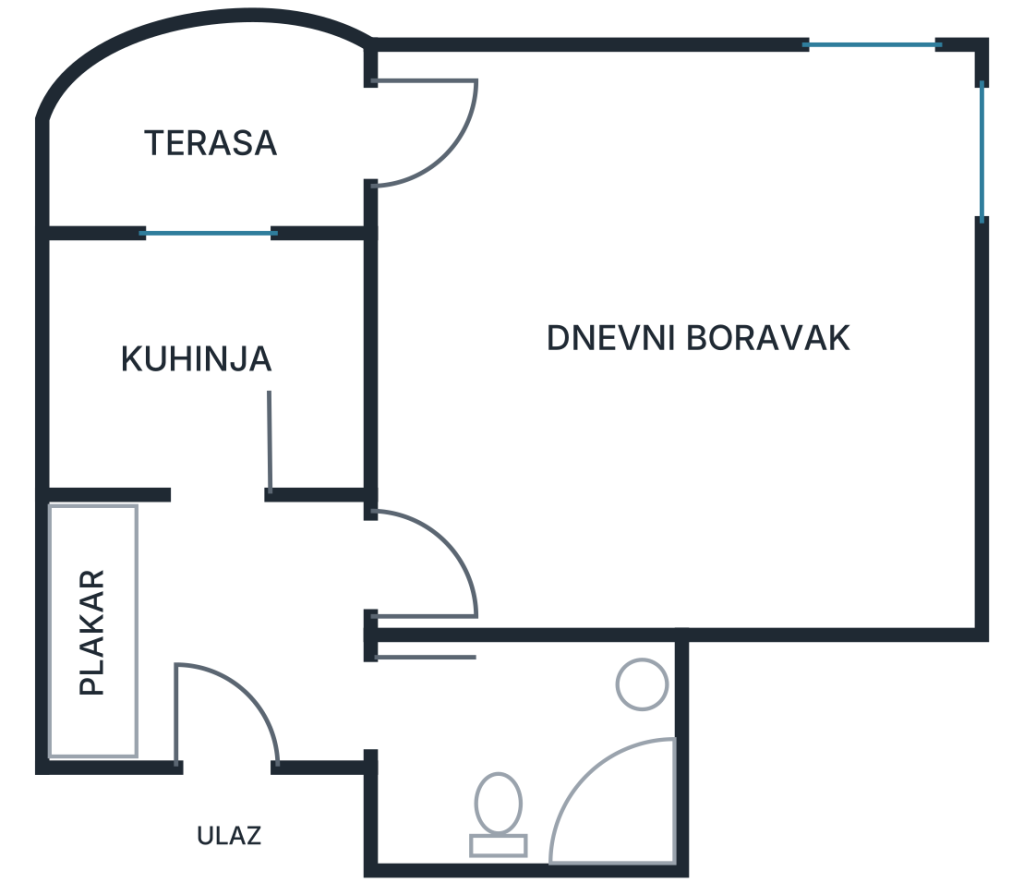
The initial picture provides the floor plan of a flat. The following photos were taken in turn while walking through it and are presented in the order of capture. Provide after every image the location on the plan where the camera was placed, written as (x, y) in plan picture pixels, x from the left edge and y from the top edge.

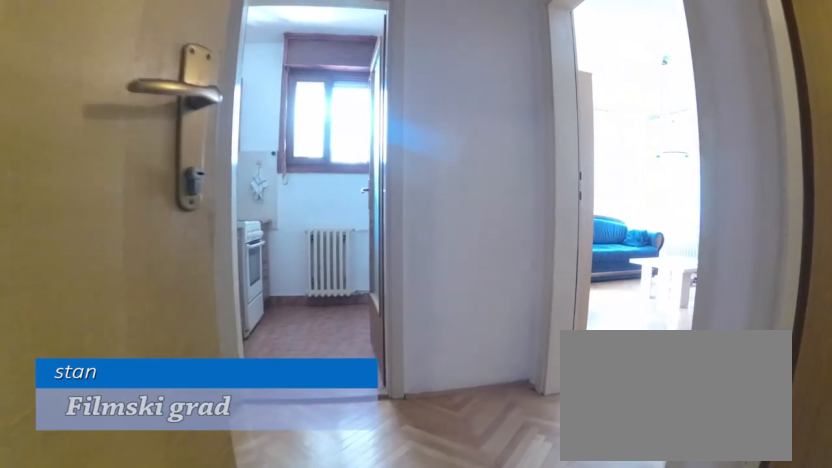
(239, 741)
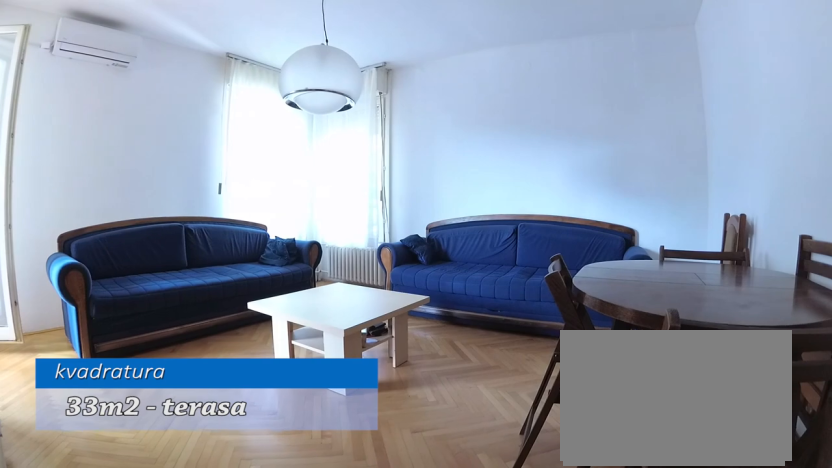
(471, 546)
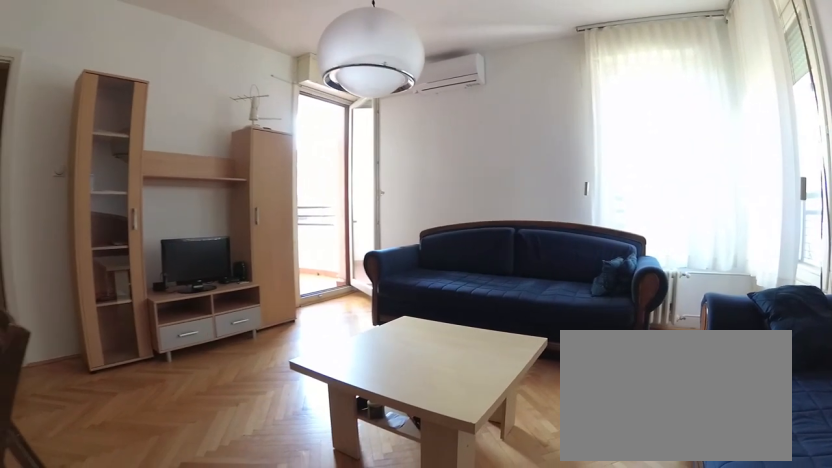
(757, 565)
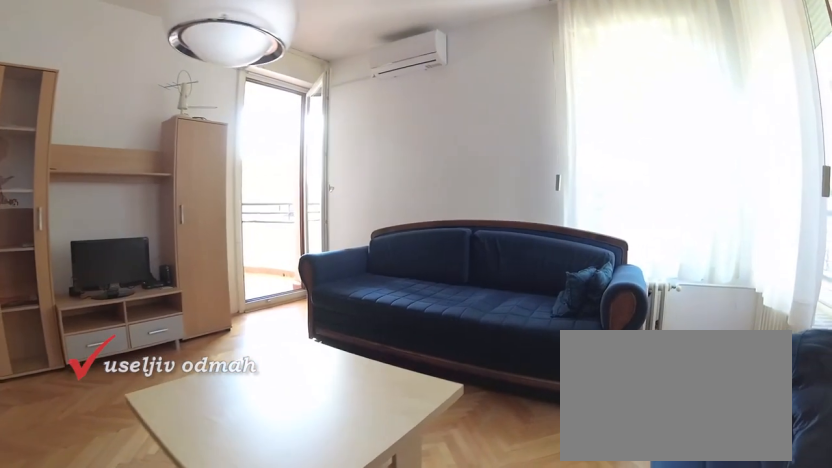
(831, 482)
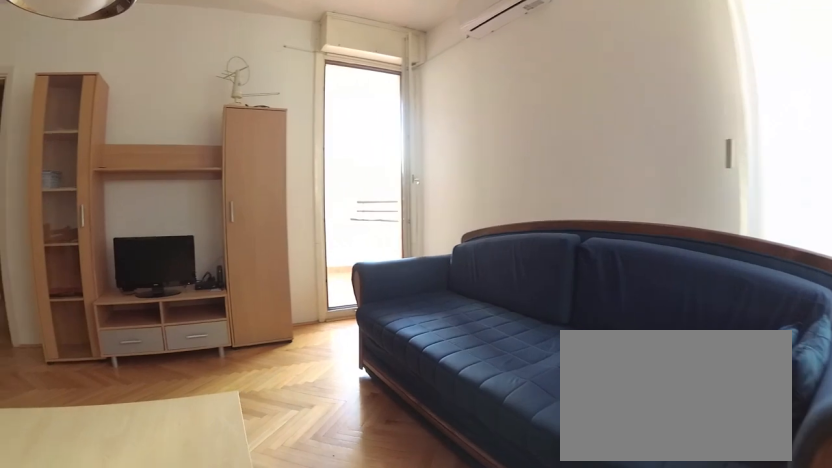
(840, 356)
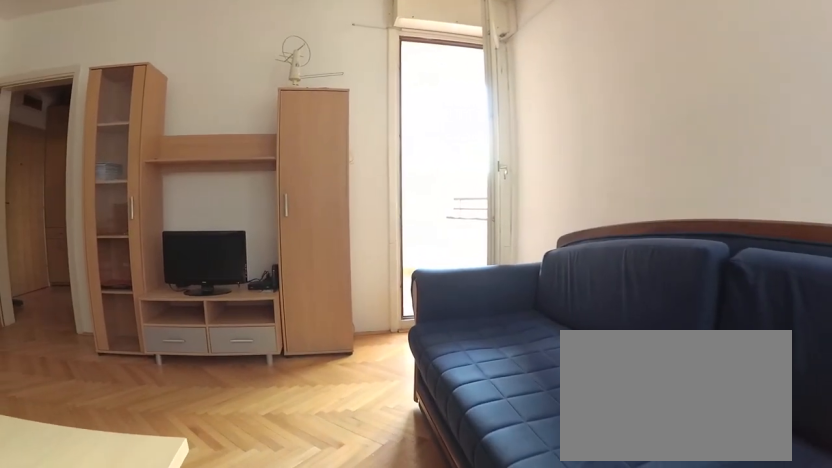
(841, 281)
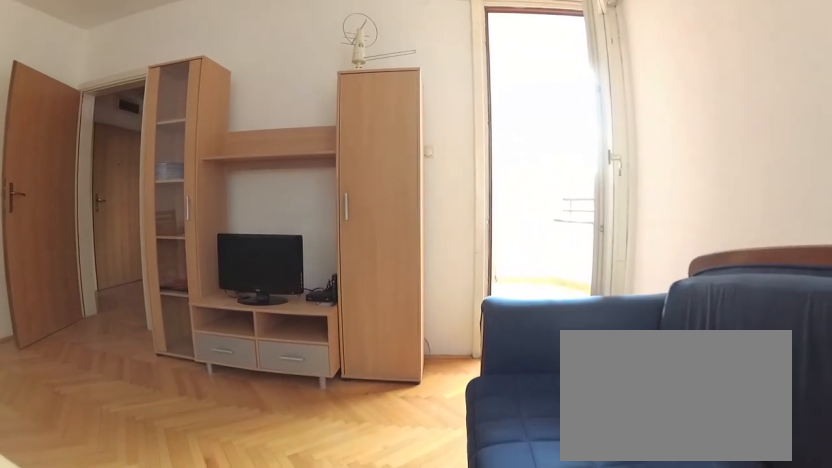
(819, 191)
